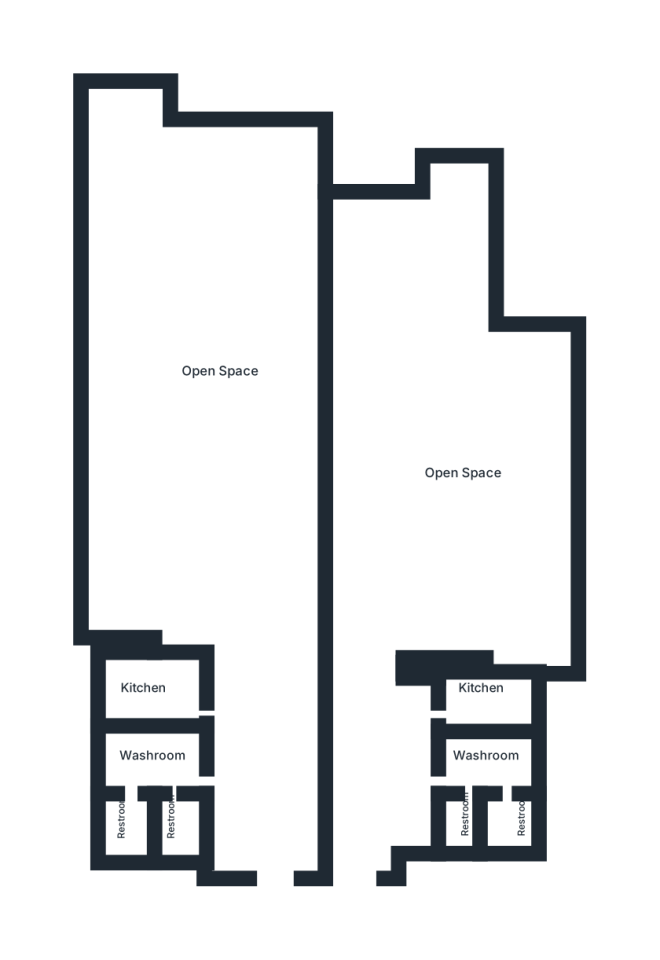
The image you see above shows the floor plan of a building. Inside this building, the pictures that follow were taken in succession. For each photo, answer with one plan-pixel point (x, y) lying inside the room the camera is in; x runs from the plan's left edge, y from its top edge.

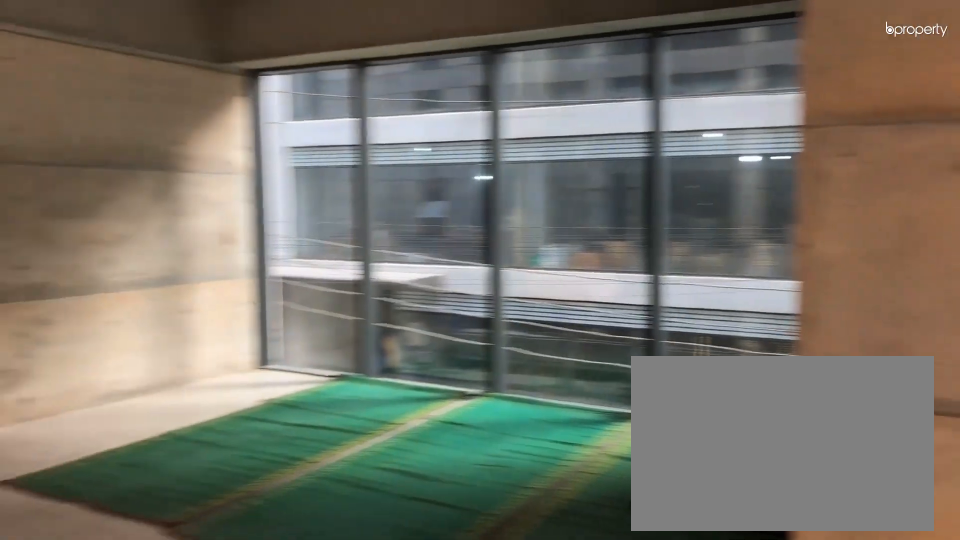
(218, 334)
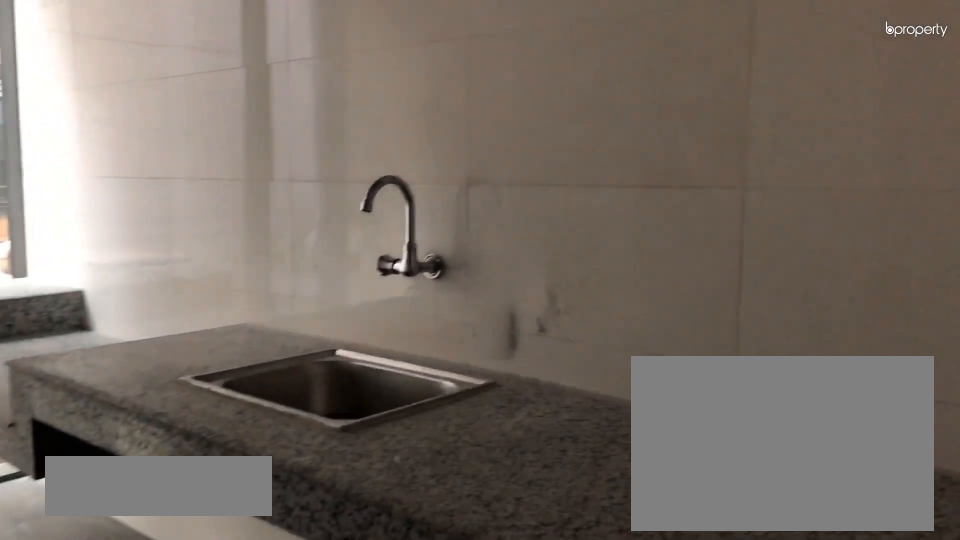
(155, 683)
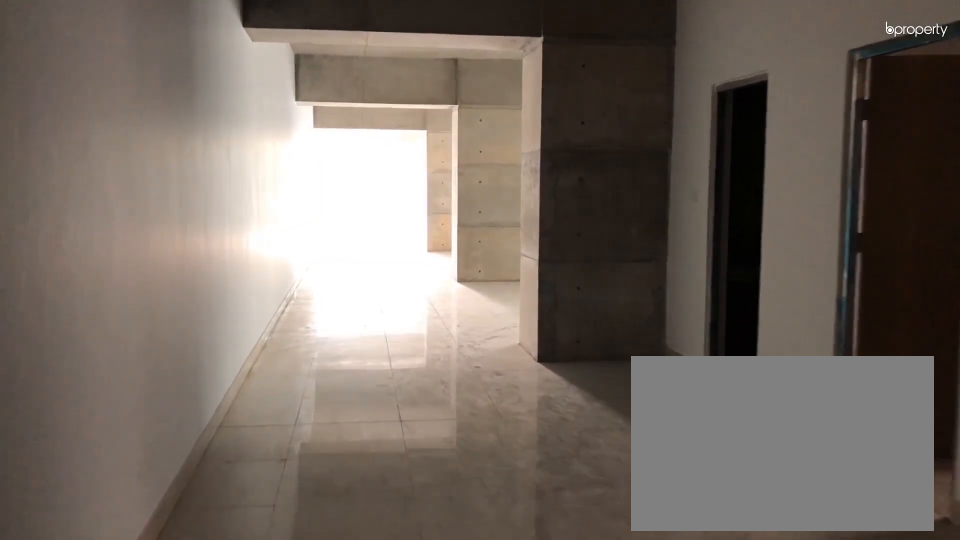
(369, 817)
